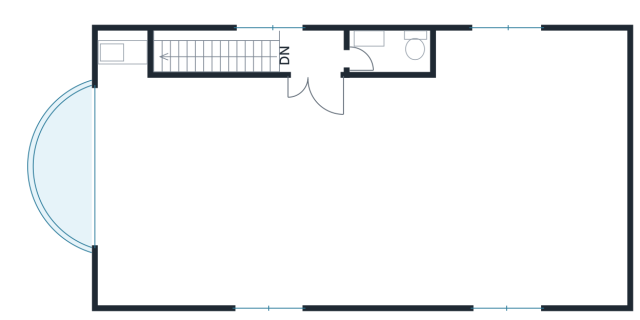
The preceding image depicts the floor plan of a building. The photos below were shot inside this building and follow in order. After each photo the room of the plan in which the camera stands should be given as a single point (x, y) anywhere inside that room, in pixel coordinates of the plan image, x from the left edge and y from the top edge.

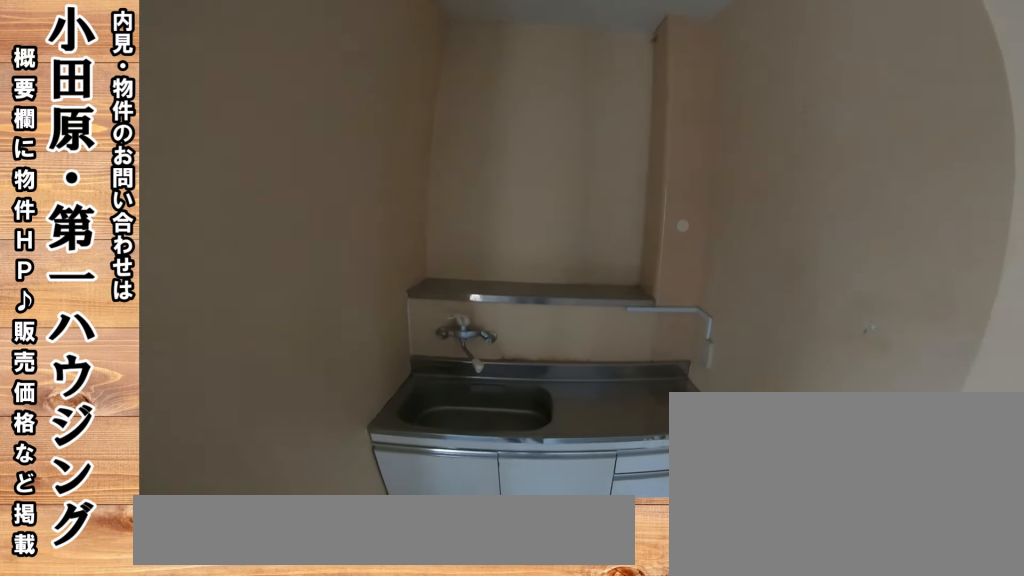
(132, 72)
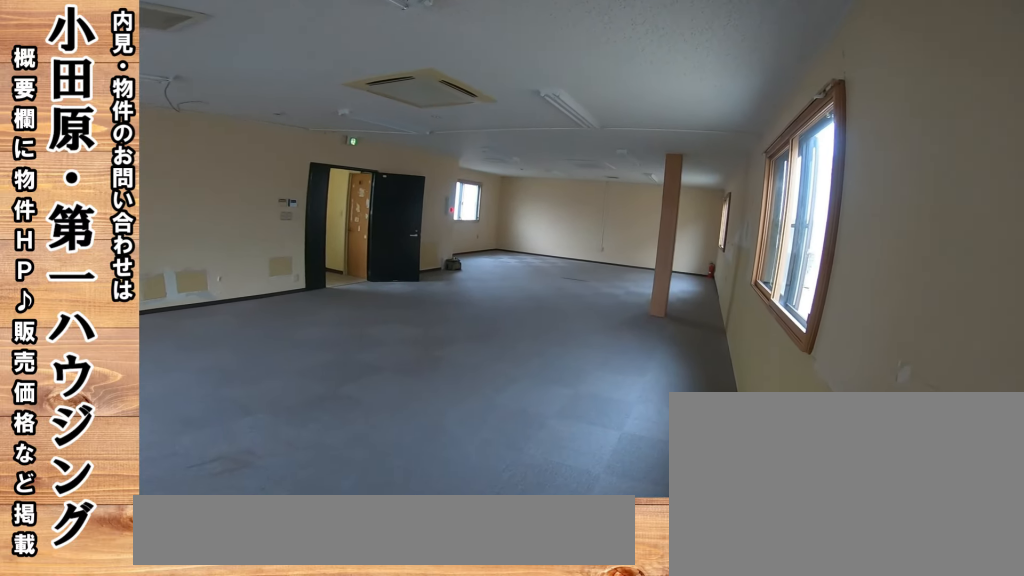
(359, 179)
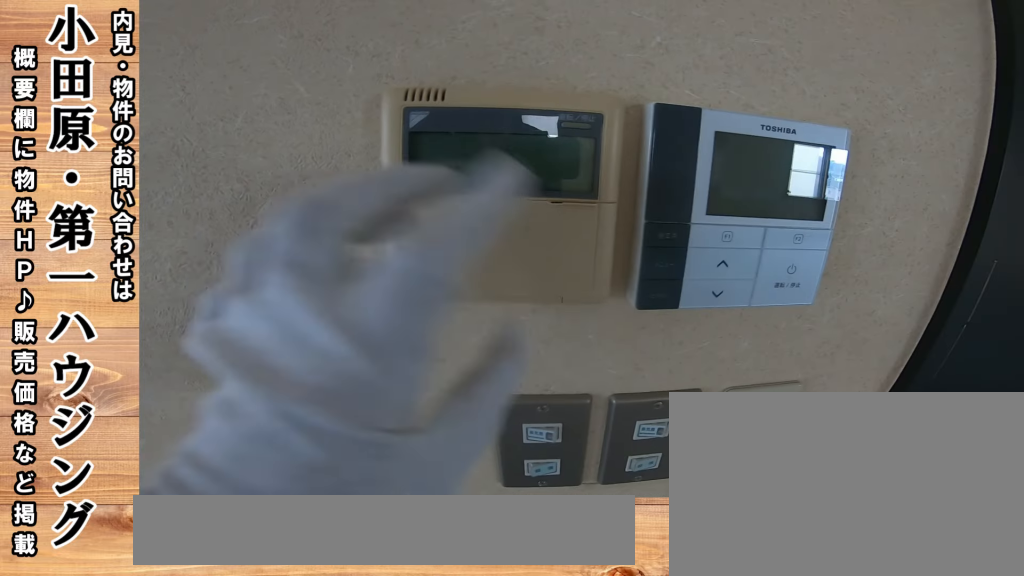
(359, 179)
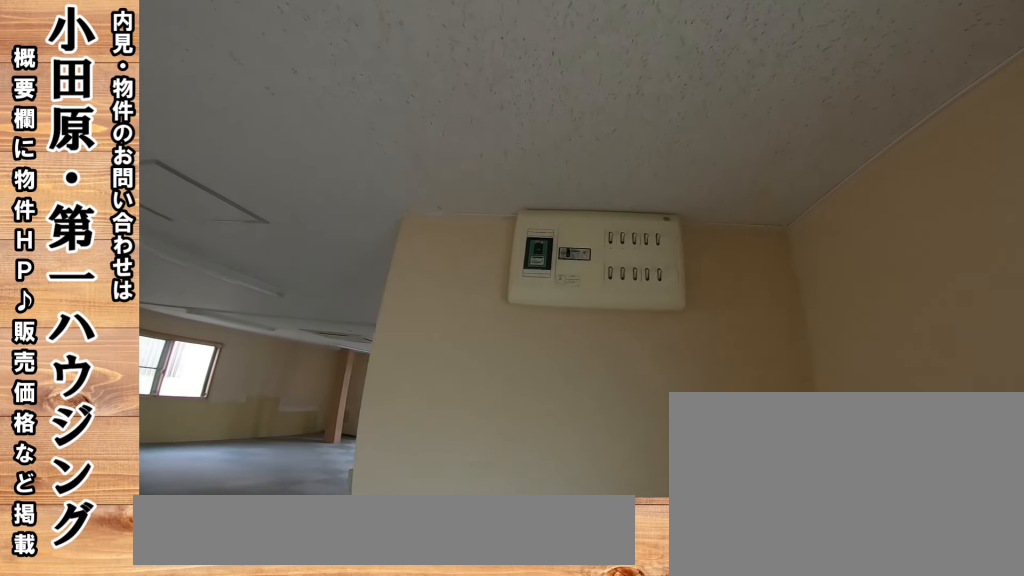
(361, 193)
